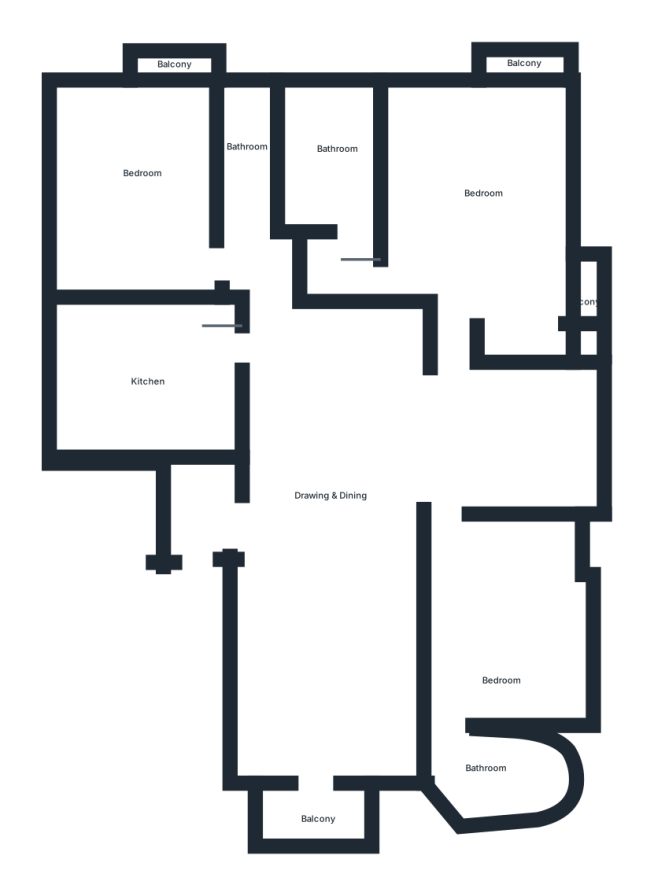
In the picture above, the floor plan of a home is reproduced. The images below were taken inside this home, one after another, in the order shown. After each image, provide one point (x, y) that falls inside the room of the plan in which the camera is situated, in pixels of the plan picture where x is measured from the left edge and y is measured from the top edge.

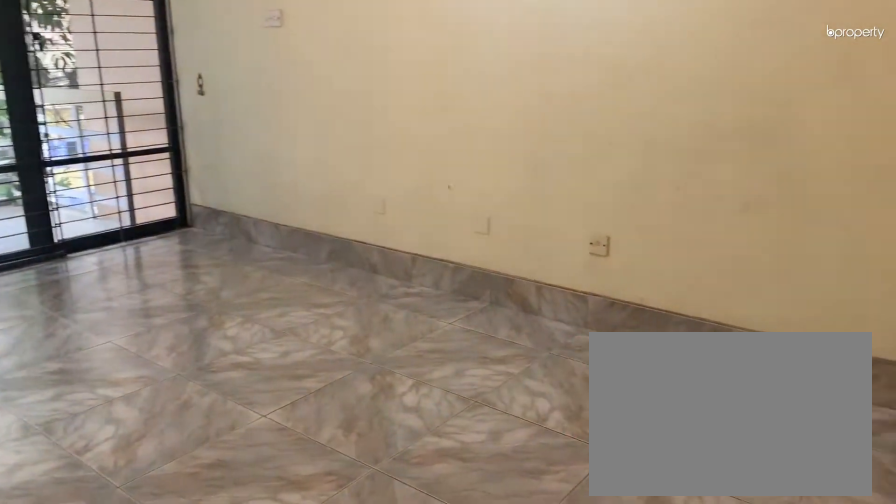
(332, 482)
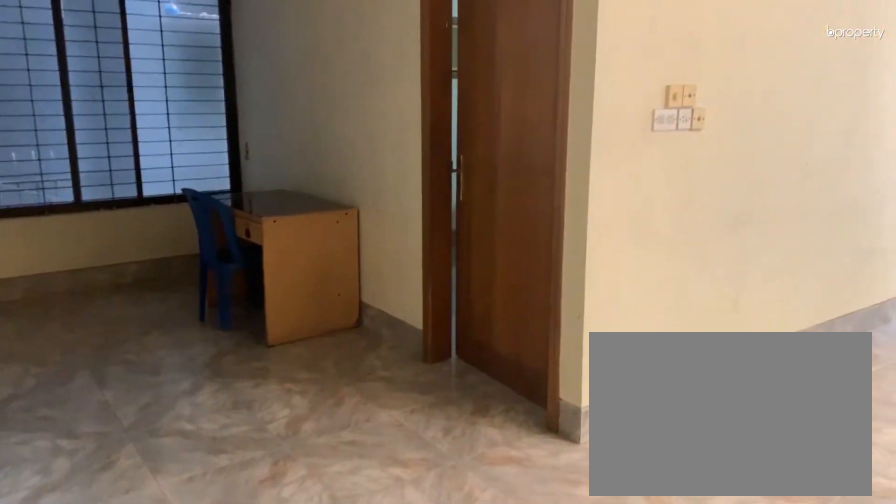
(332, 481)
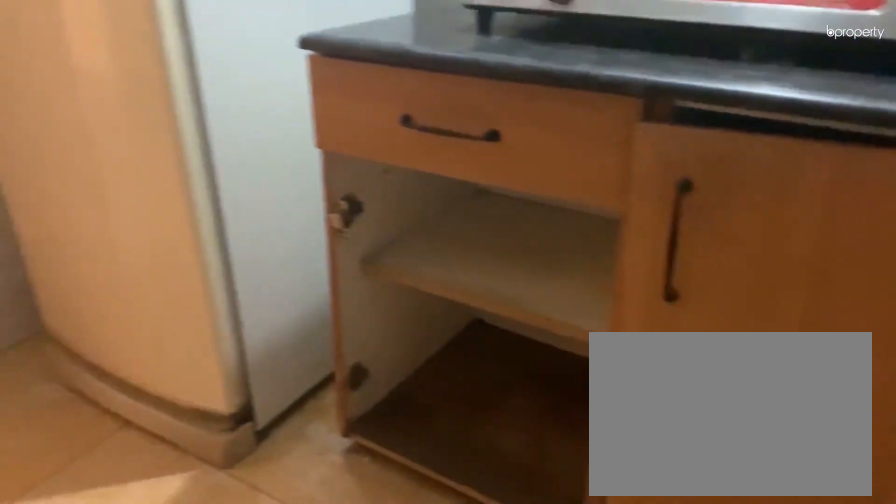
(144, 377)
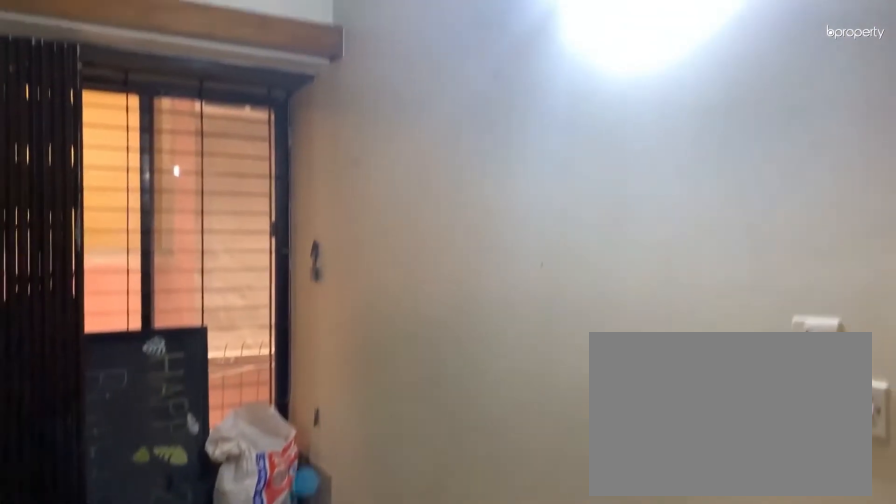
(144, 177)
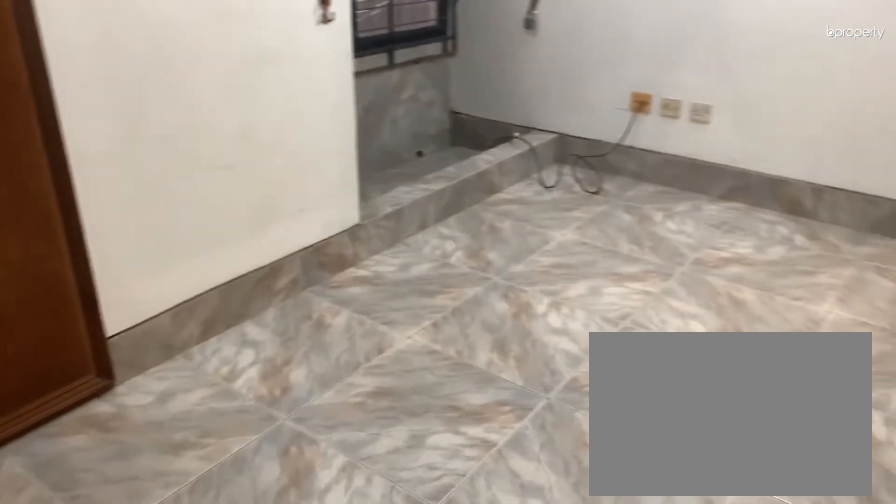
(484, 195)
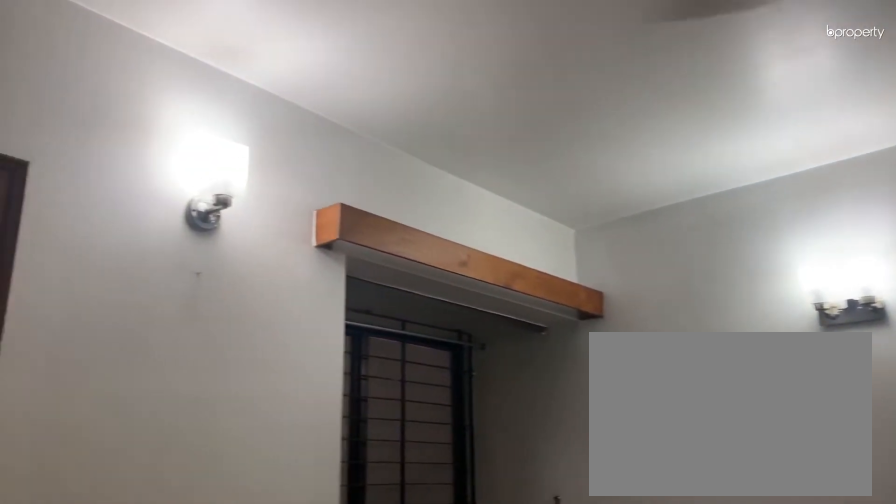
(484, 195)
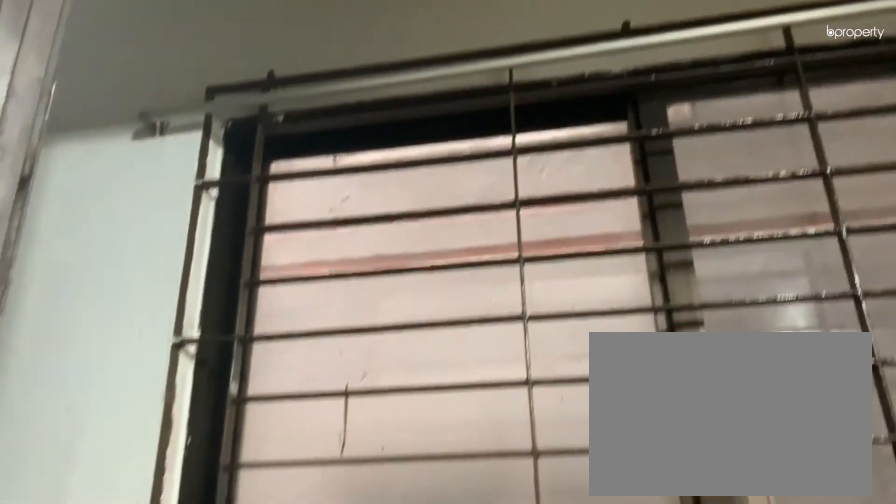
(593, 302)
